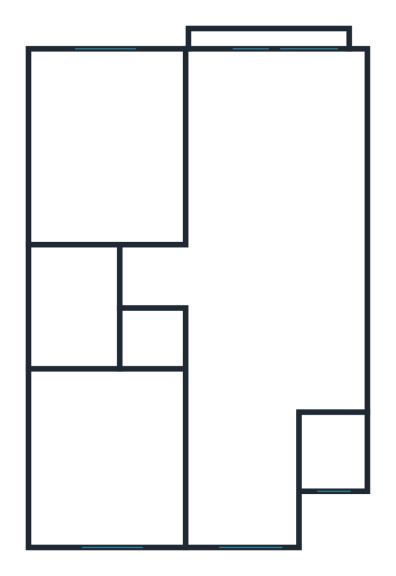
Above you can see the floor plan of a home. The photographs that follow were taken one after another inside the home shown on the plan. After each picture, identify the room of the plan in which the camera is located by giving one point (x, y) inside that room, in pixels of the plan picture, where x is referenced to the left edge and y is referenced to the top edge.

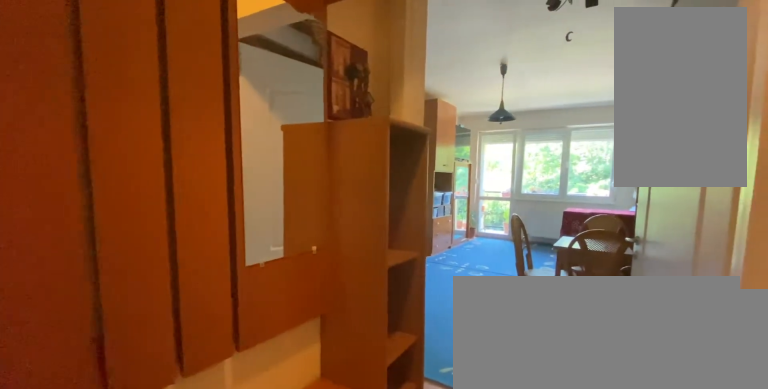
(331, 451)
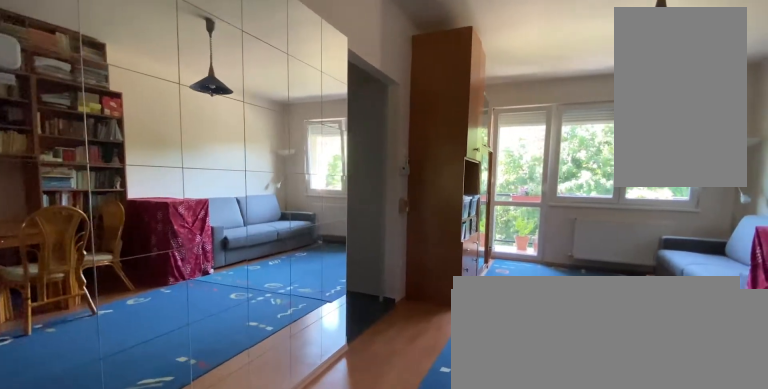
(257, 265)
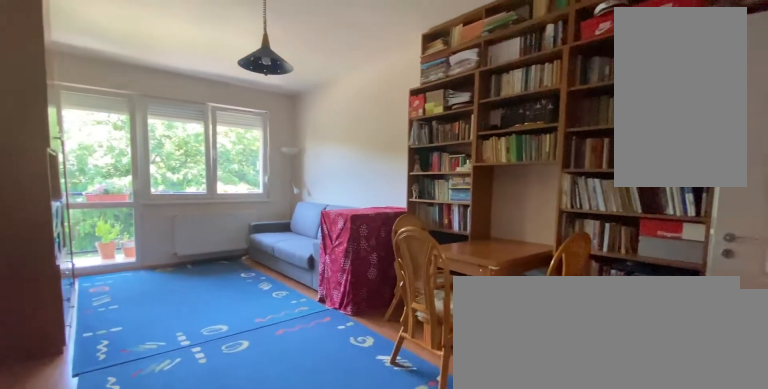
(257, 265)
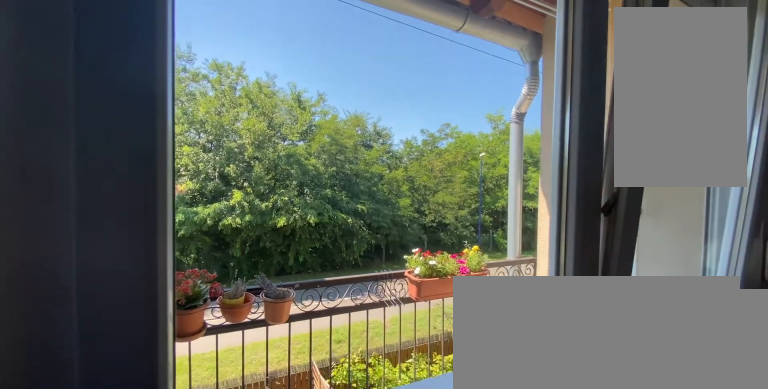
(256, 265)
